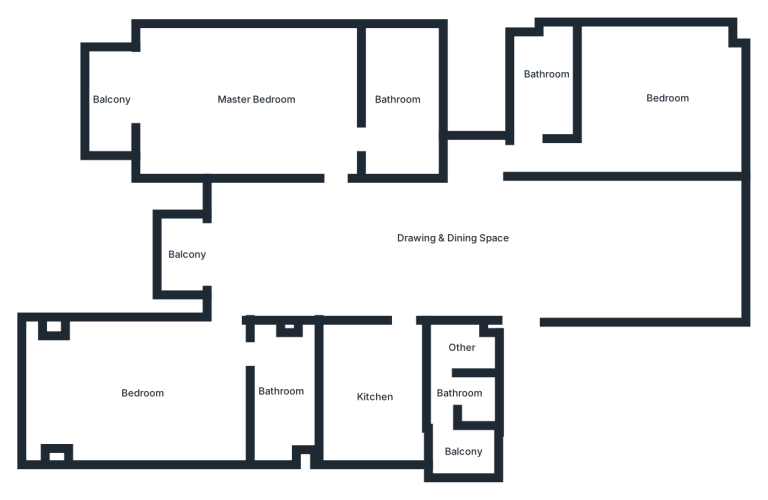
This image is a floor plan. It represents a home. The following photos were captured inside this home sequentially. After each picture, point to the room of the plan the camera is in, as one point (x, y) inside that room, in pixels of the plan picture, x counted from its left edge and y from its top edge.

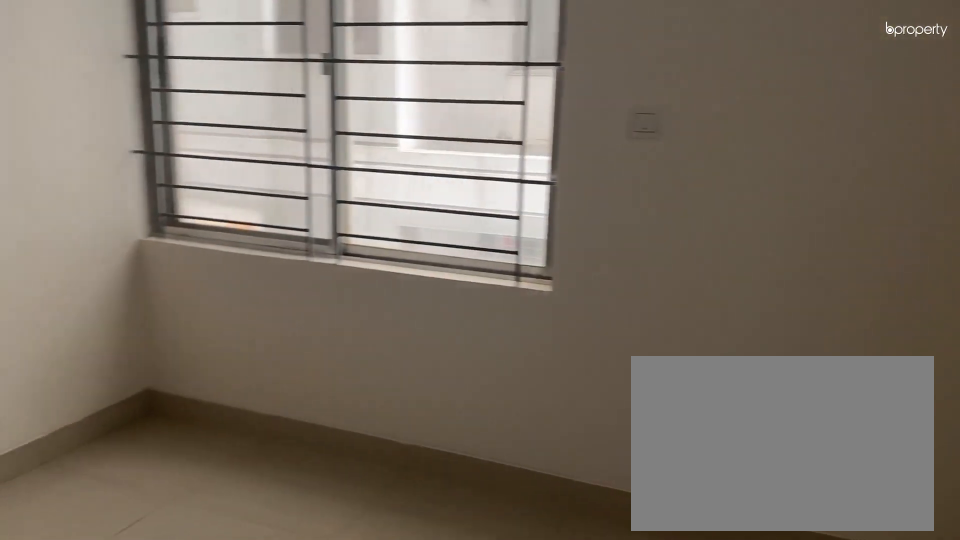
(637, 99)
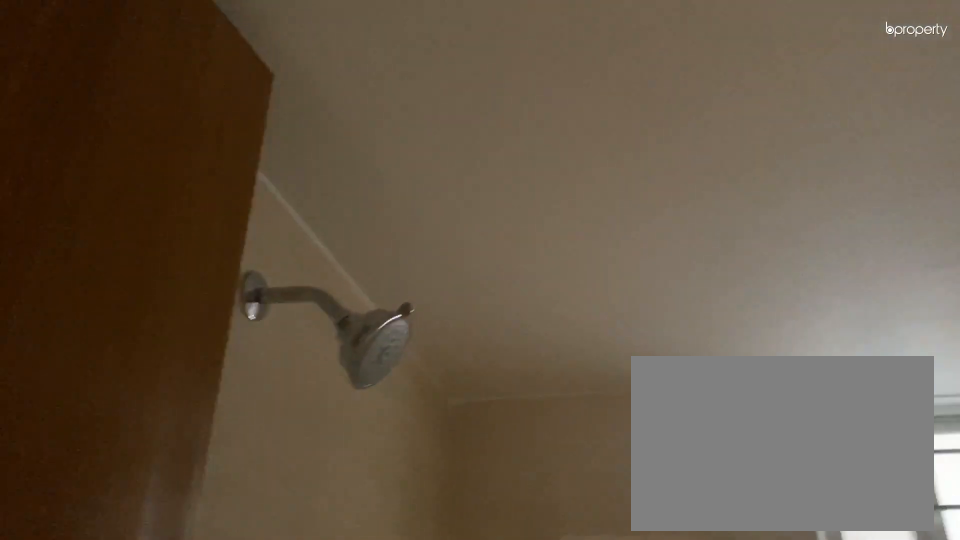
(543, 90)
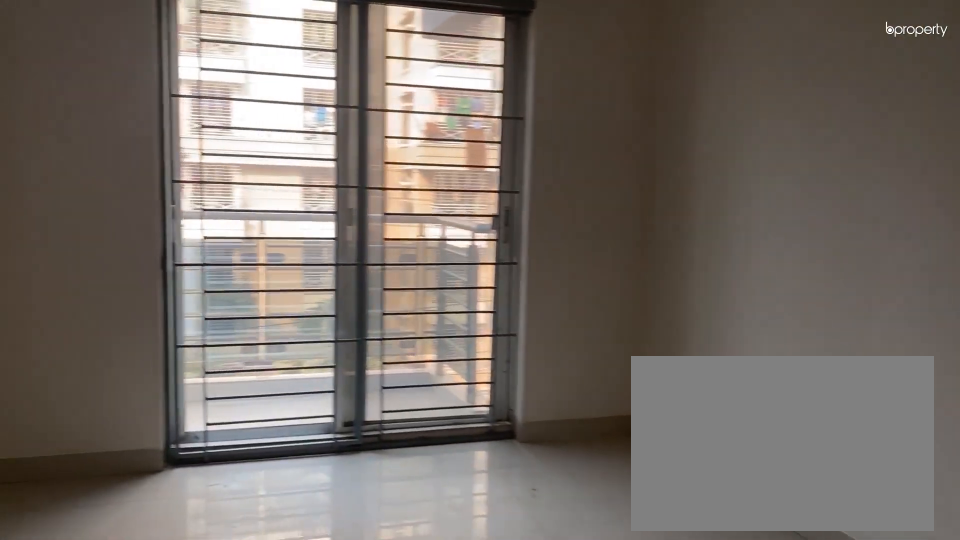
(267, 97)
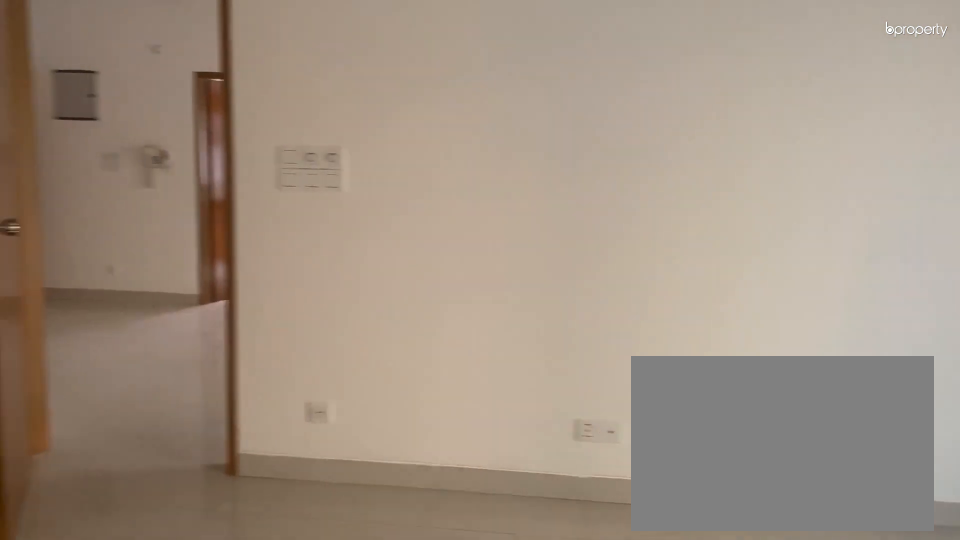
(267, 97)
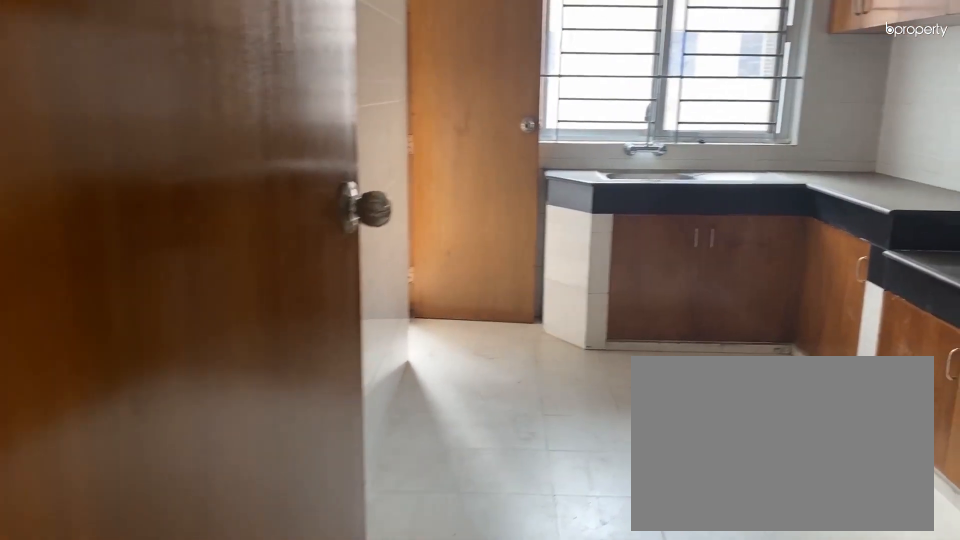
(384, 401)
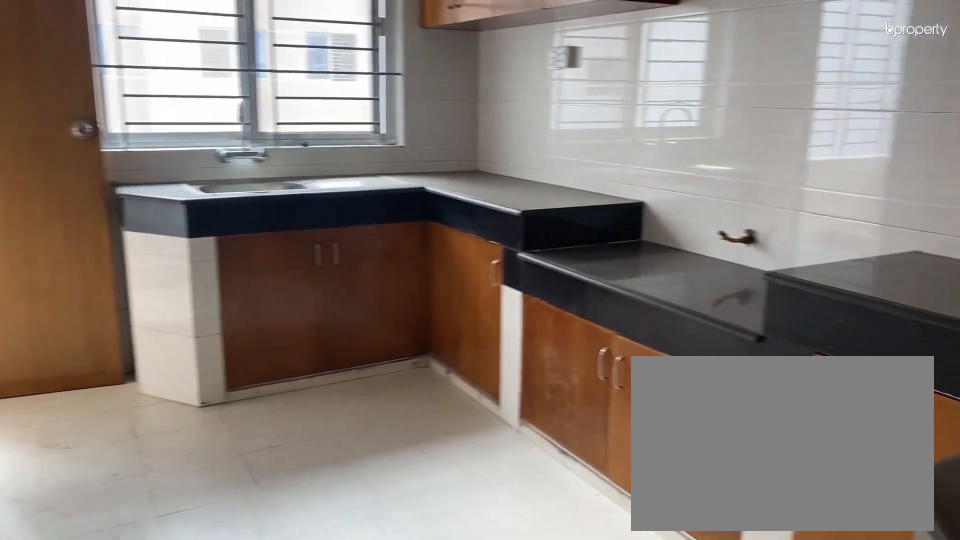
(384, 401)
